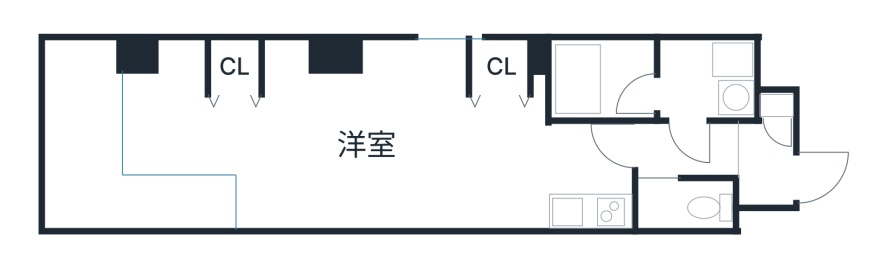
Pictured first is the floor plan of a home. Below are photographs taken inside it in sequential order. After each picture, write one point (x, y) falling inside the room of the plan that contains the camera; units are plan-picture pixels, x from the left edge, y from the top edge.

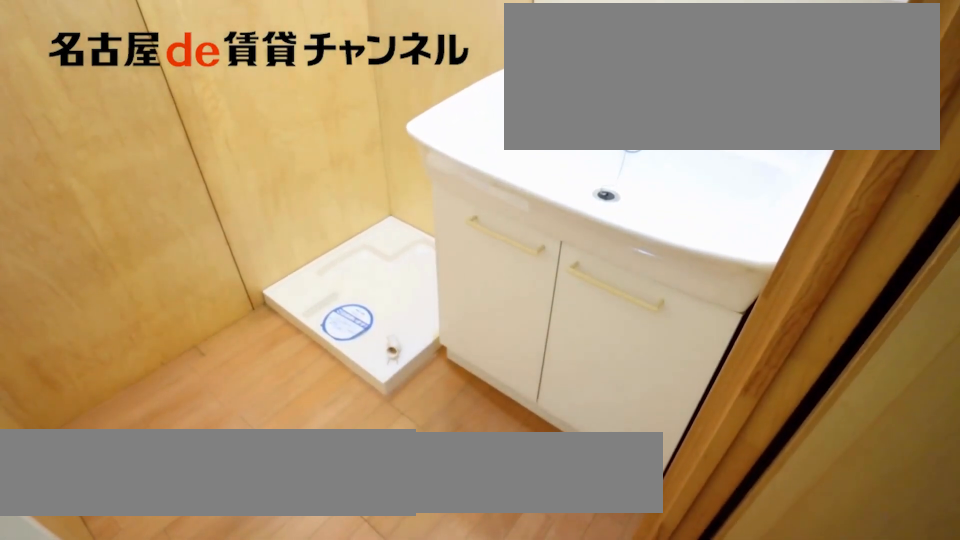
(707, 81)
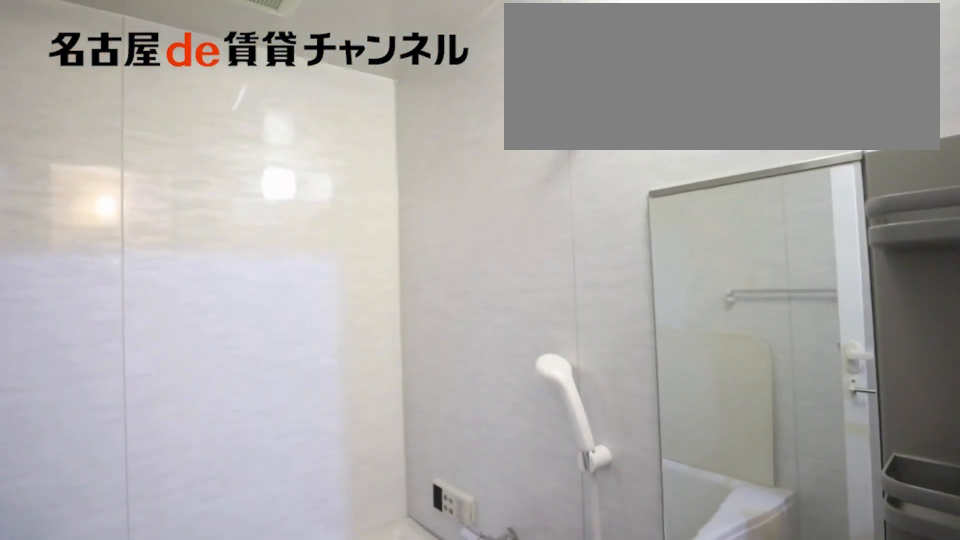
(603, 80)
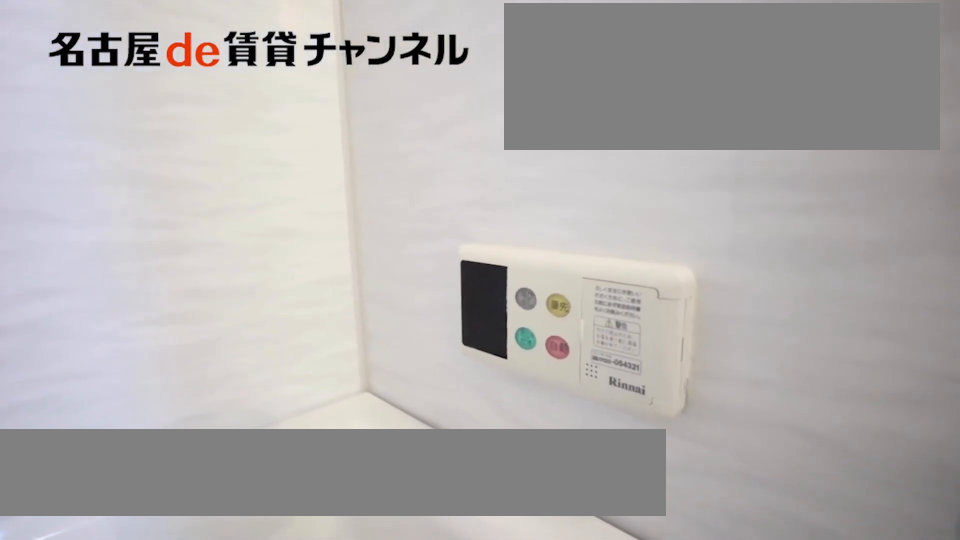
(603, 80)
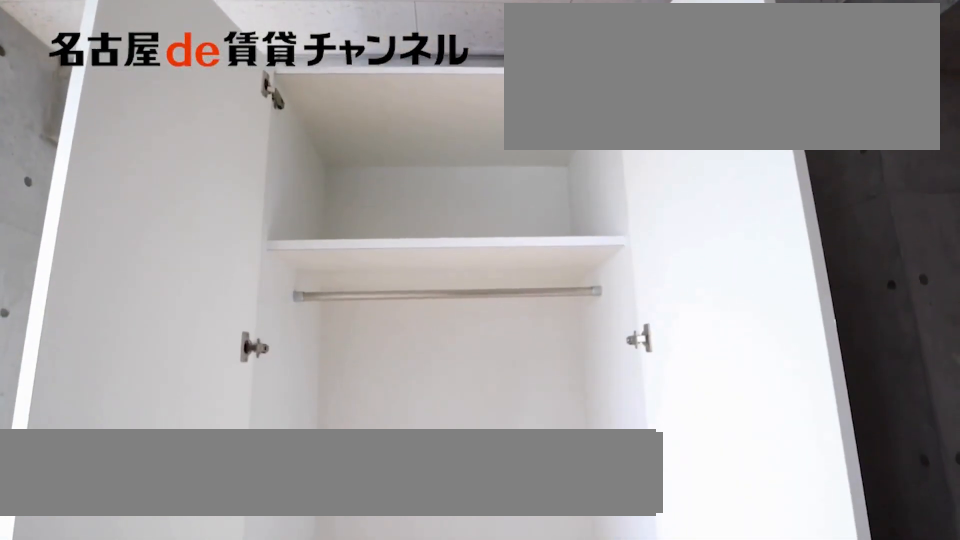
(232, 67)
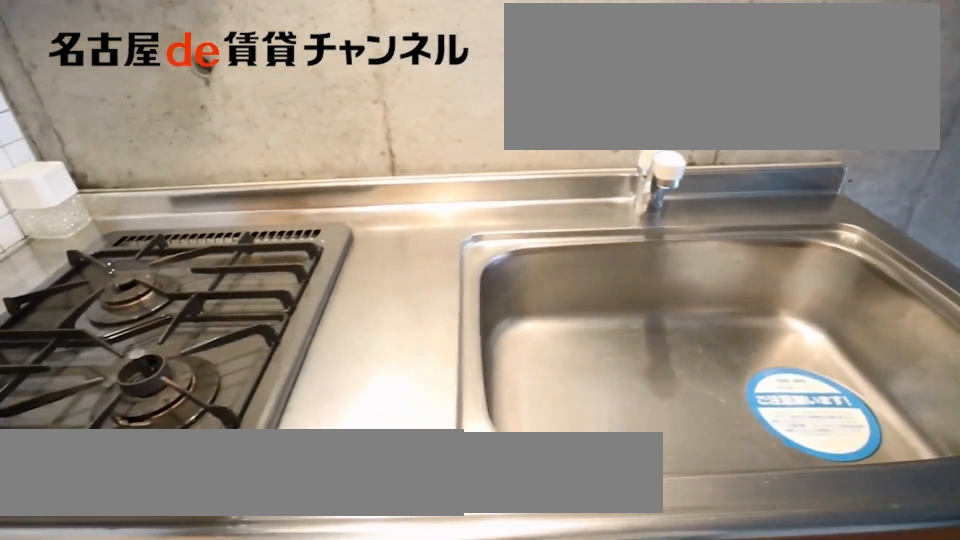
(592, 208)
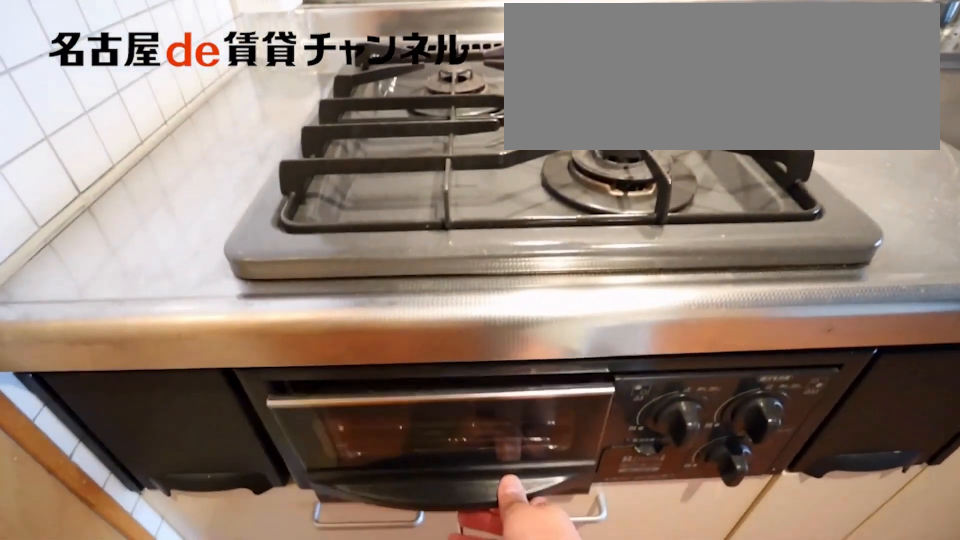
(592, 208)
